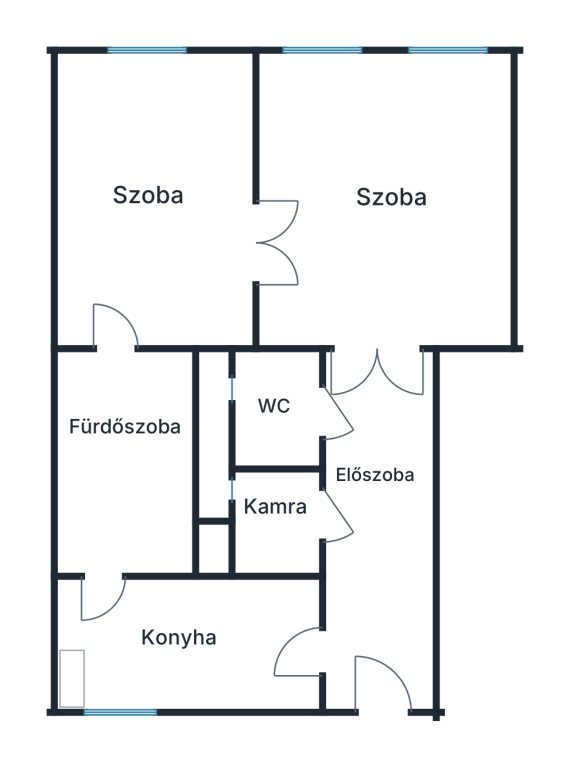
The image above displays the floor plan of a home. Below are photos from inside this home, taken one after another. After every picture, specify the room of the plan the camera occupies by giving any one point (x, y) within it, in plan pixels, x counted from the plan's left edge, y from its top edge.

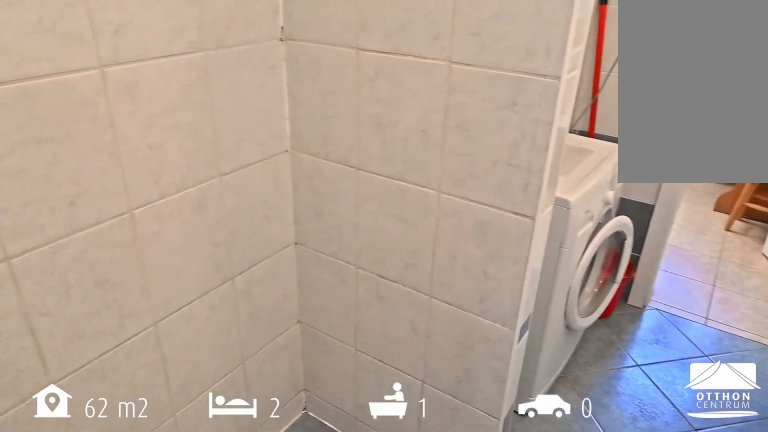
(126, 468)
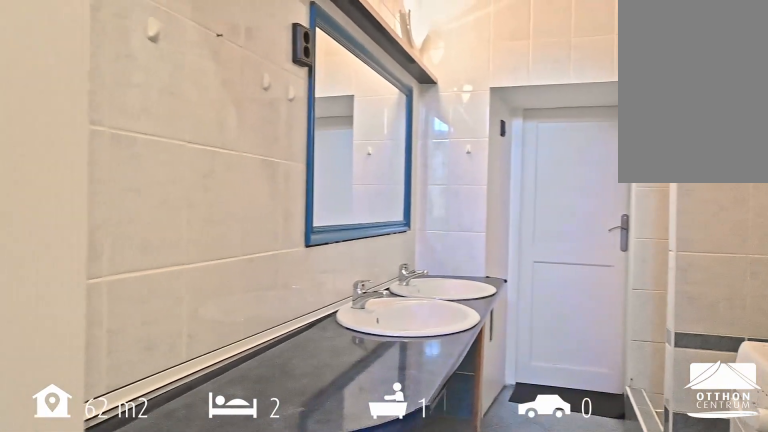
(126, 468)
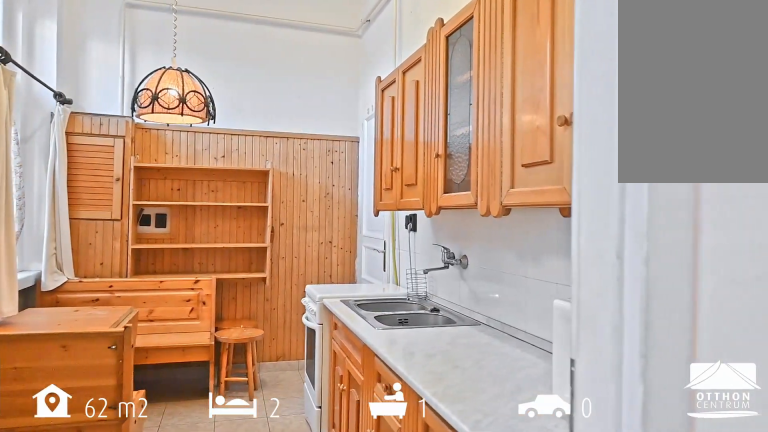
(190, 646)
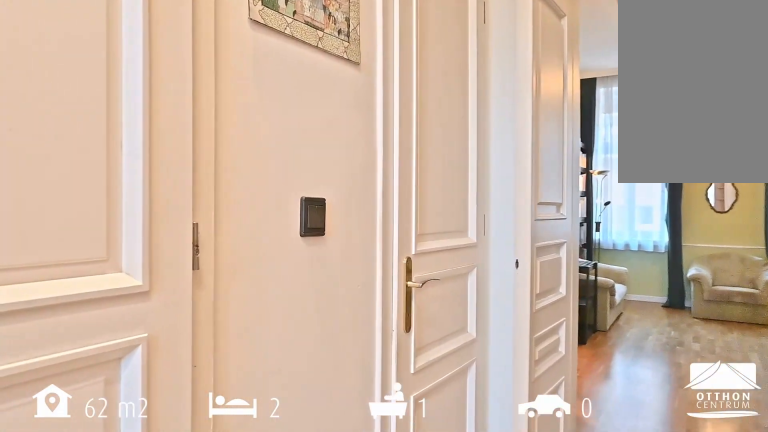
(377, 532)
